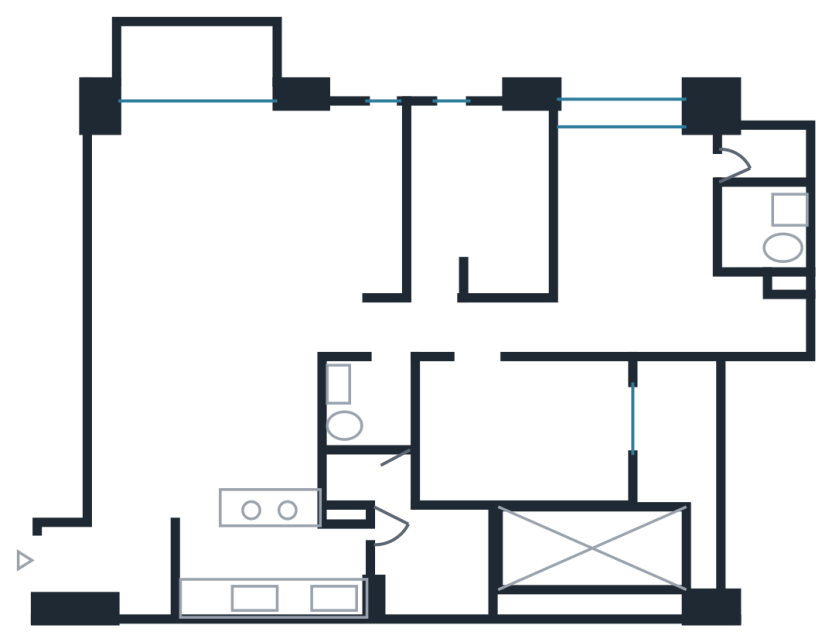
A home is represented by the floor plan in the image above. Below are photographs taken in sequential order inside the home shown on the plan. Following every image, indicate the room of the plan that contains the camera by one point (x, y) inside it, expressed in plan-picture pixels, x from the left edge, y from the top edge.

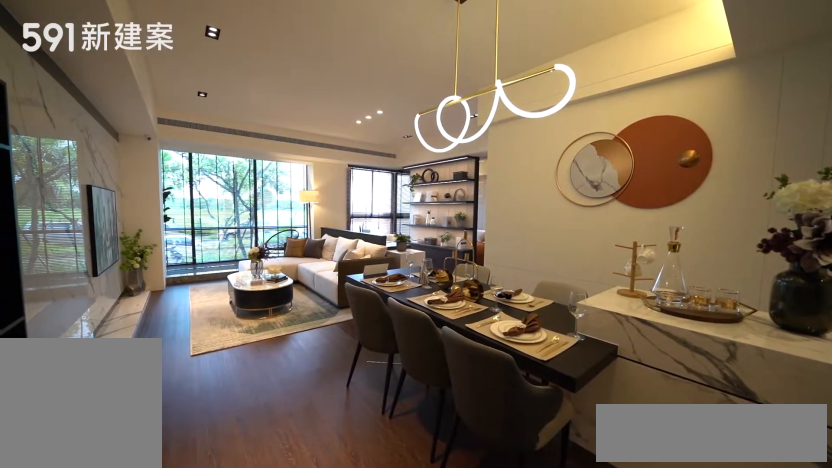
(204, 433)
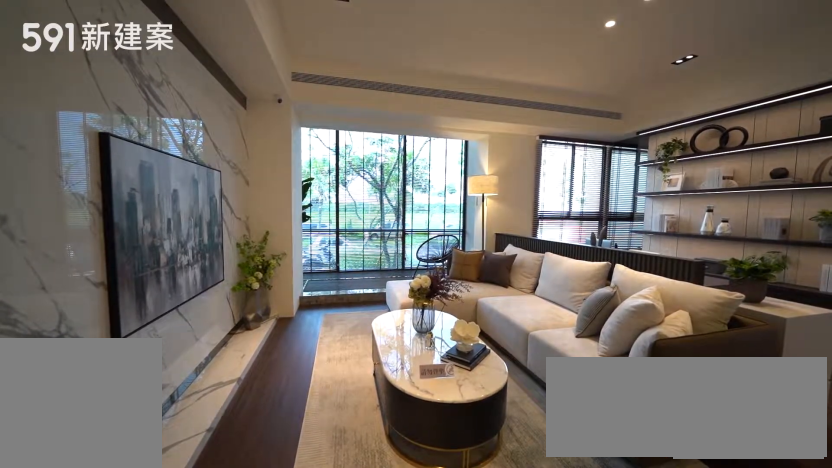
(183, 221)
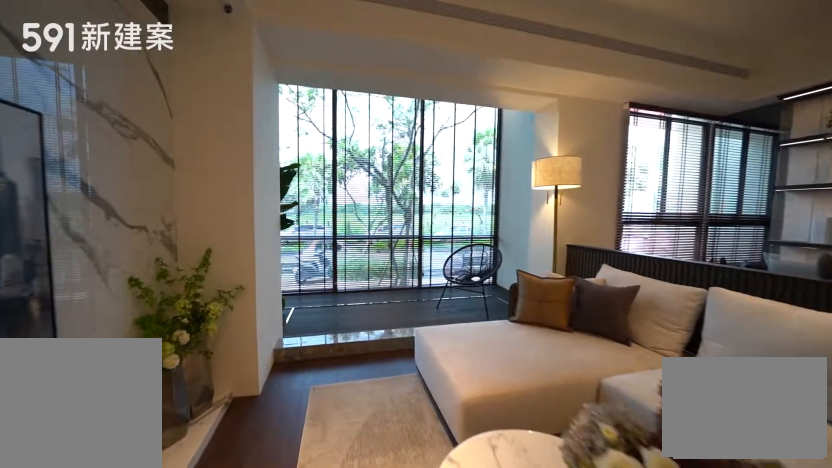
(183, 221)
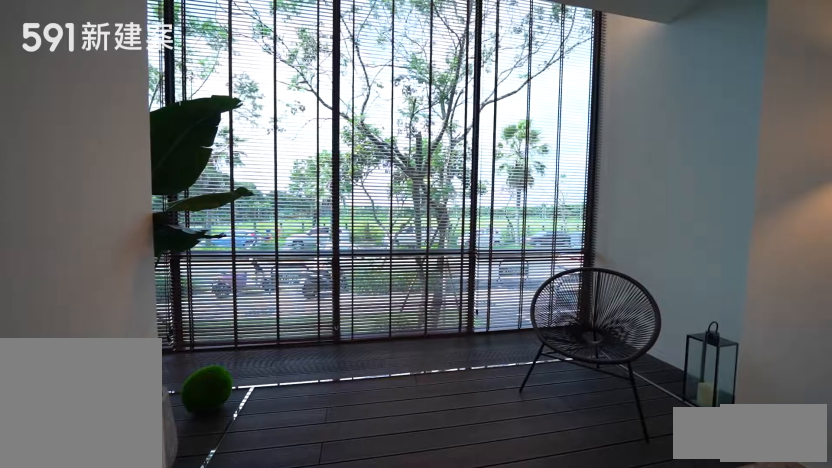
(196, 59)
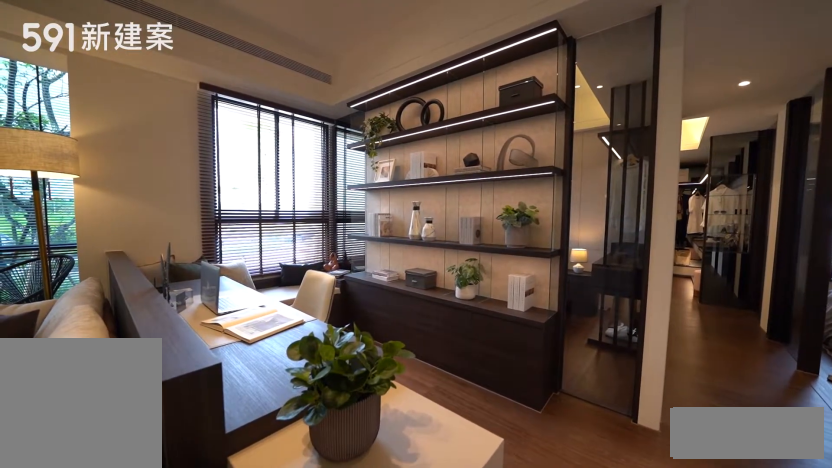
(348, 198)
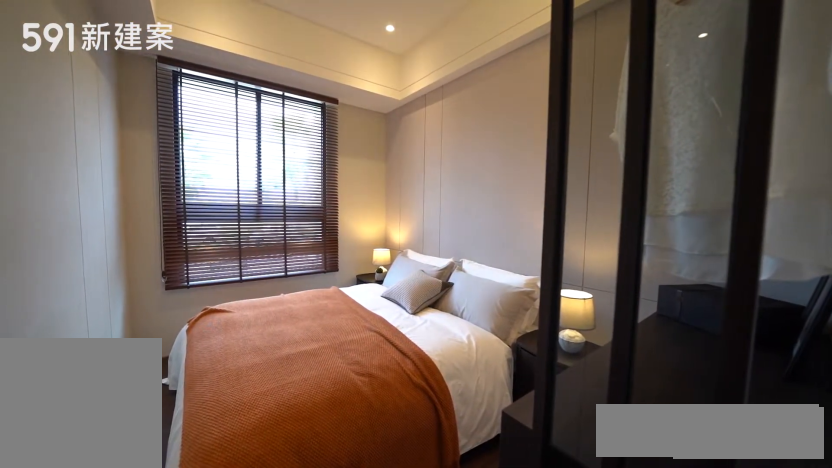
(481, 195)
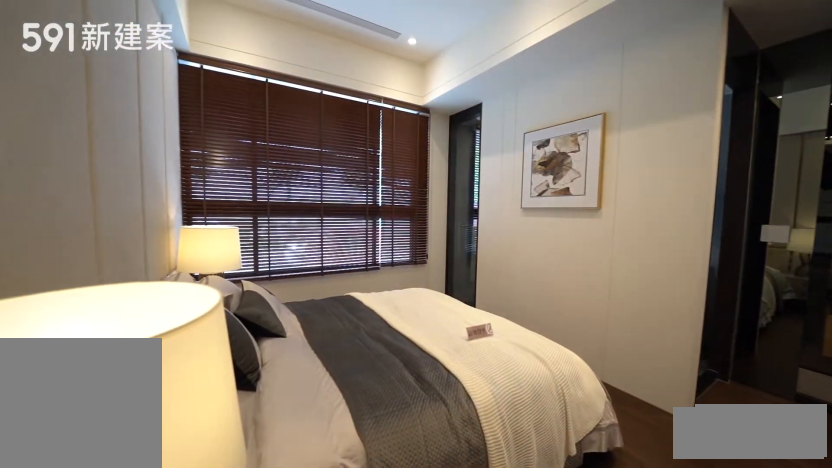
(658, 255)
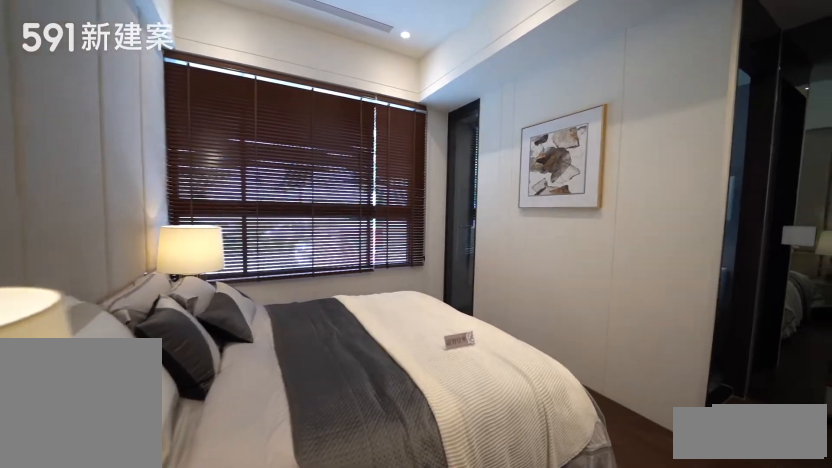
(658, 255)
